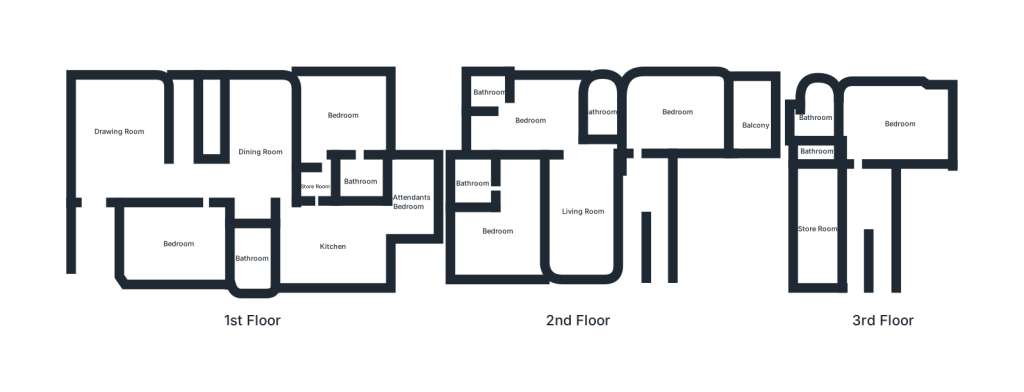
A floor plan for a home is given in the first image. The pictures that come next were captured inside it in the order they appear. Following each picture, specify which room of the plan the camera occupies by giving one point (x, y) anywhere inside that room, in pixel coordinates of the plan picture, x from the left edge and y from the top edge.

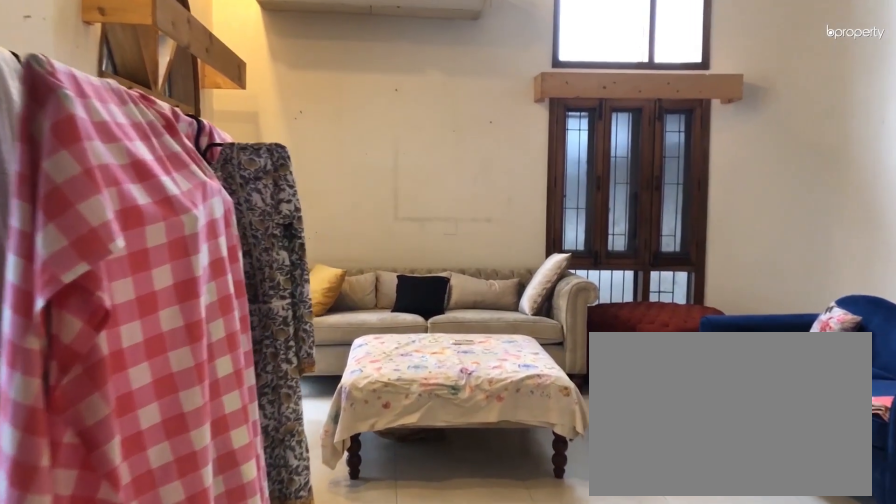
(107, 142)
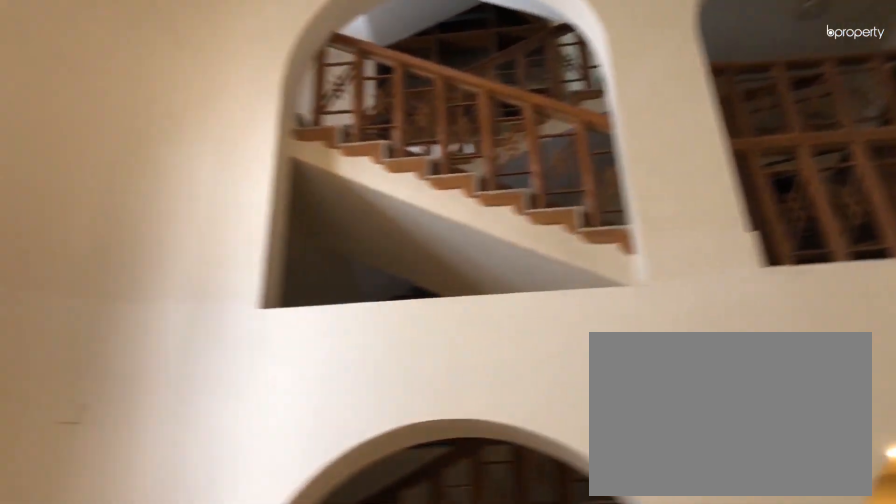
(119, 132)
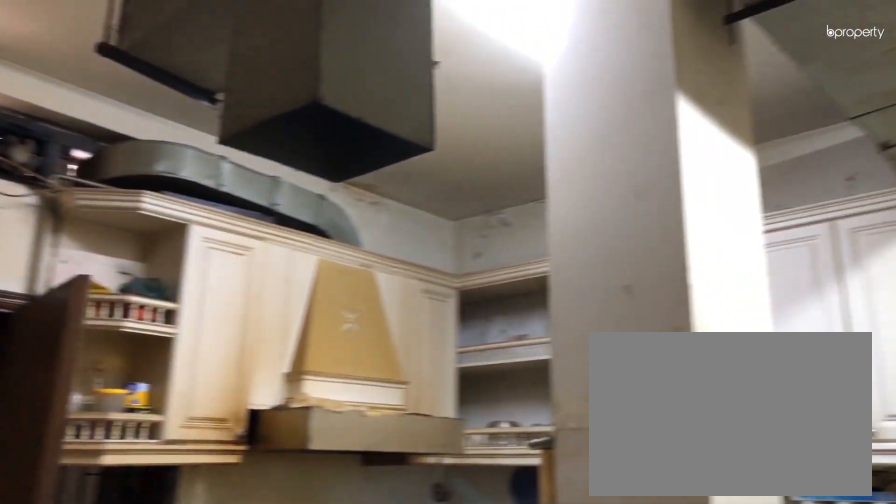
(331, 248)
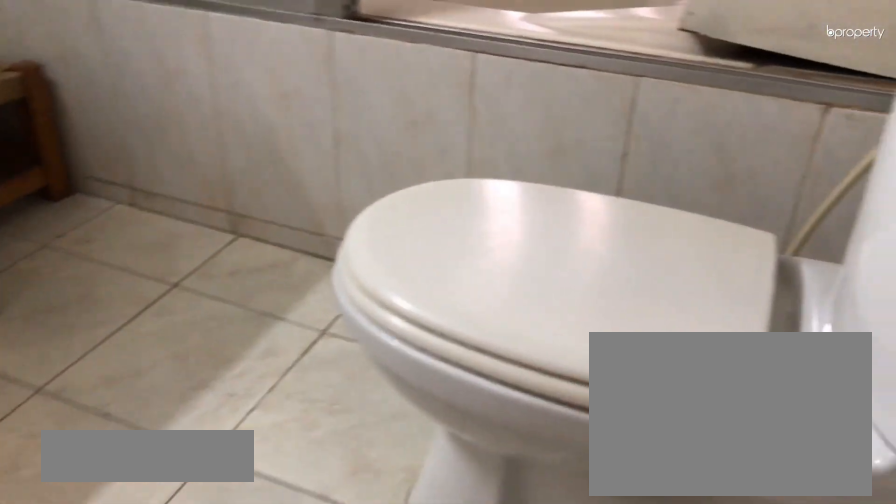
(597, 112)
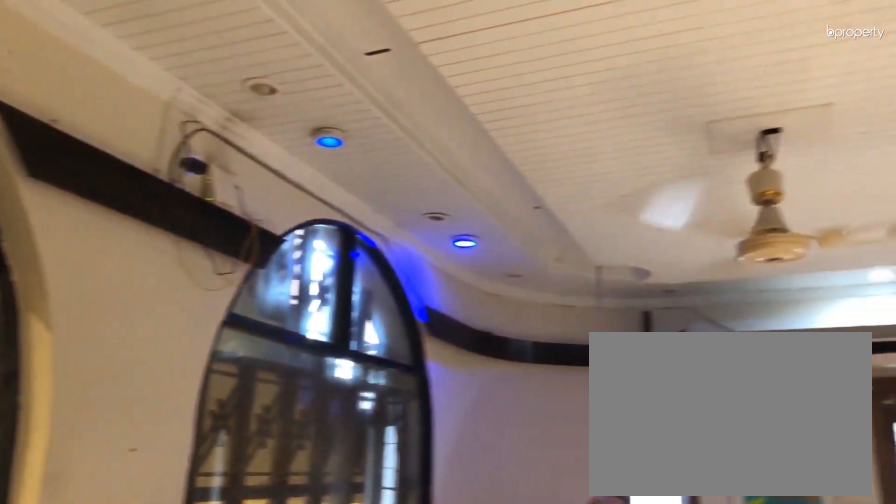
(581, 213)
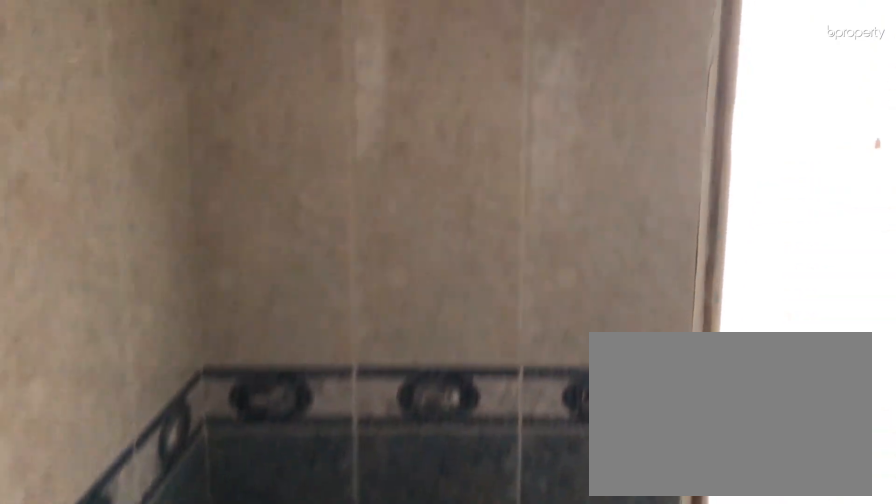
(487, 92)
